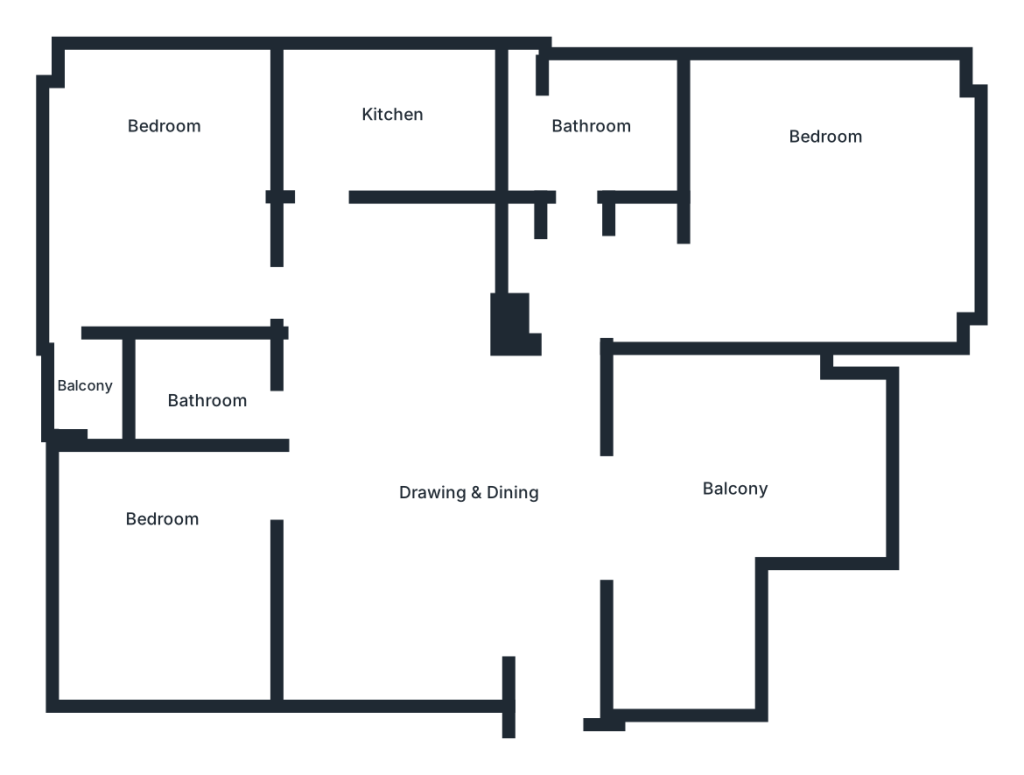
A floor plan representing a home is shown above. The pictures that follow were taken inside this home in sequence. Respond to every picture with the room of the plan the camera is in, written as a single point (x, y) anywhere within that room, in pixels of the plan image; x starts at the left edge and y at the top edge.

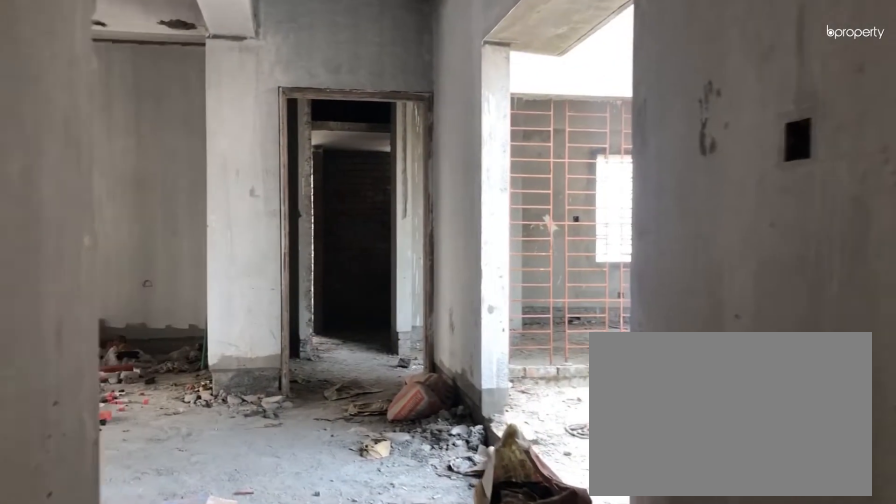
(555, 674)
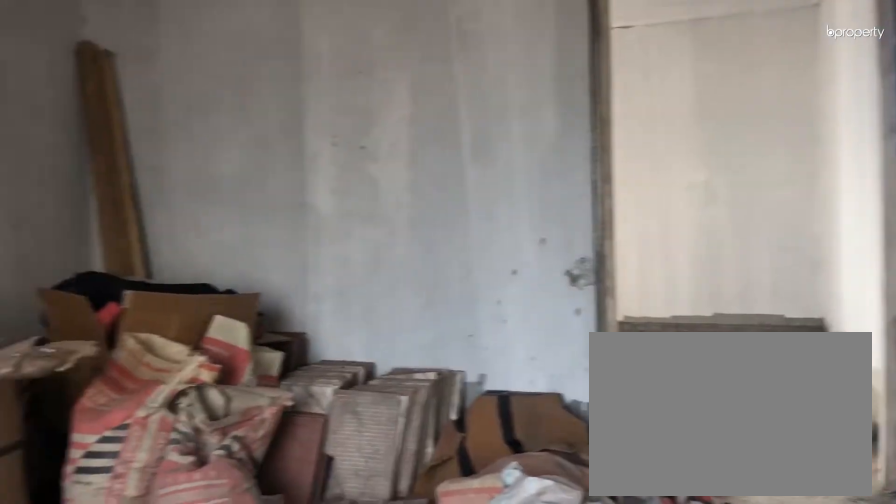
(462, 497)
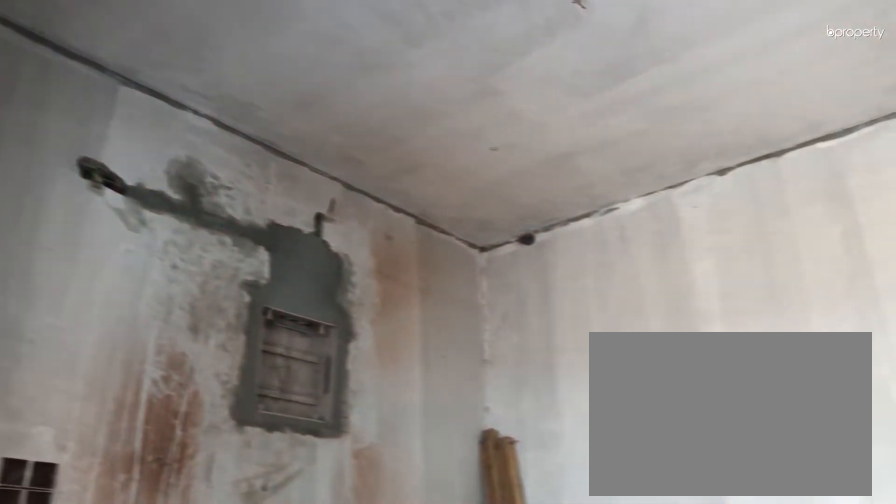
(461, 497)
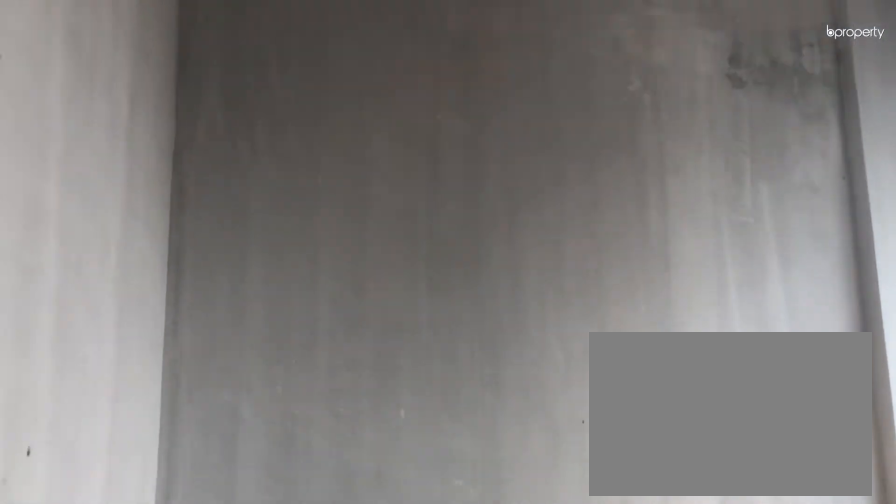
(162, 580)
